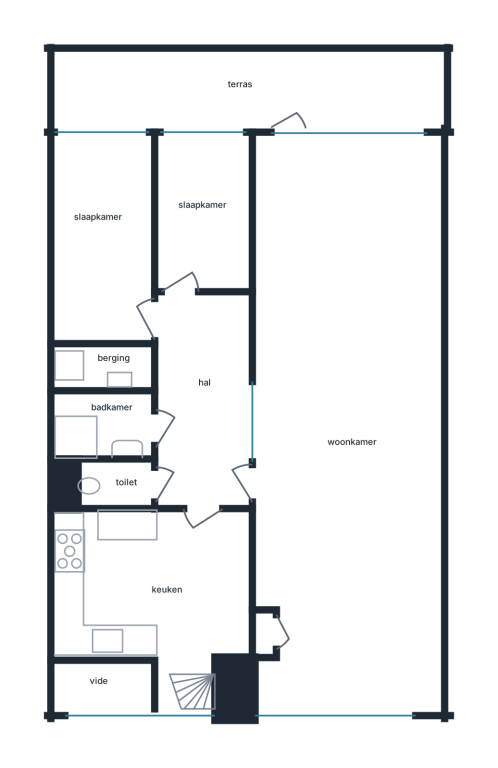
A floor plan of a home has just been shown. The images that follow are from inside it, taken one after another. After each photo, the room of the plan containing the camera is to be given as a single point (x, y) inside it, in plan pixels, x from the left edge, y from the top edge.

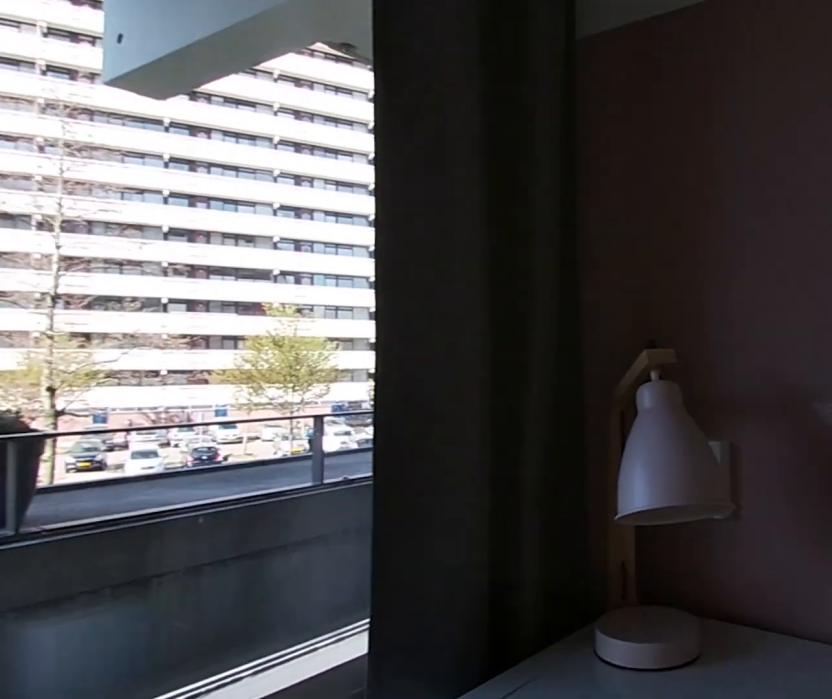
(202, 214)
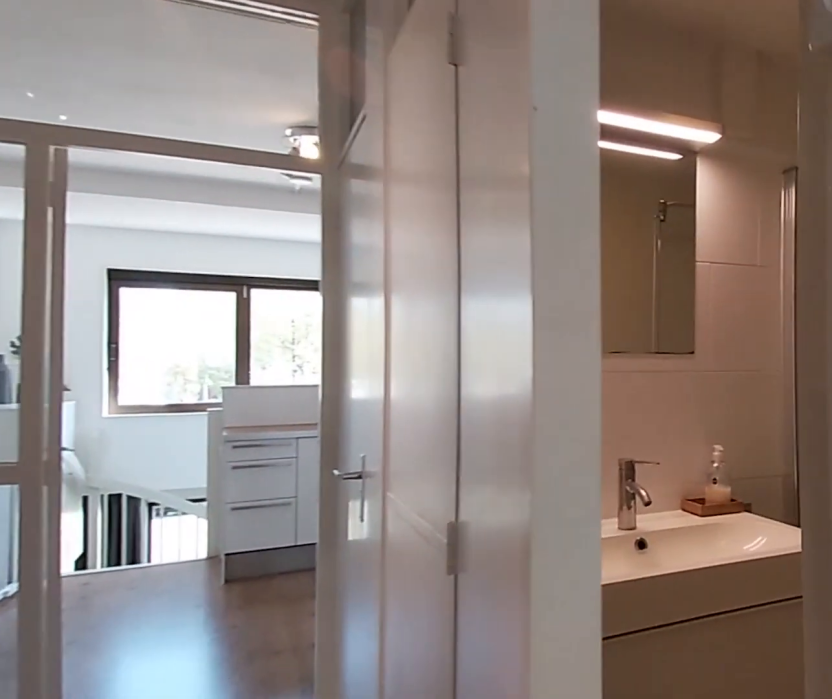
(203, 400)
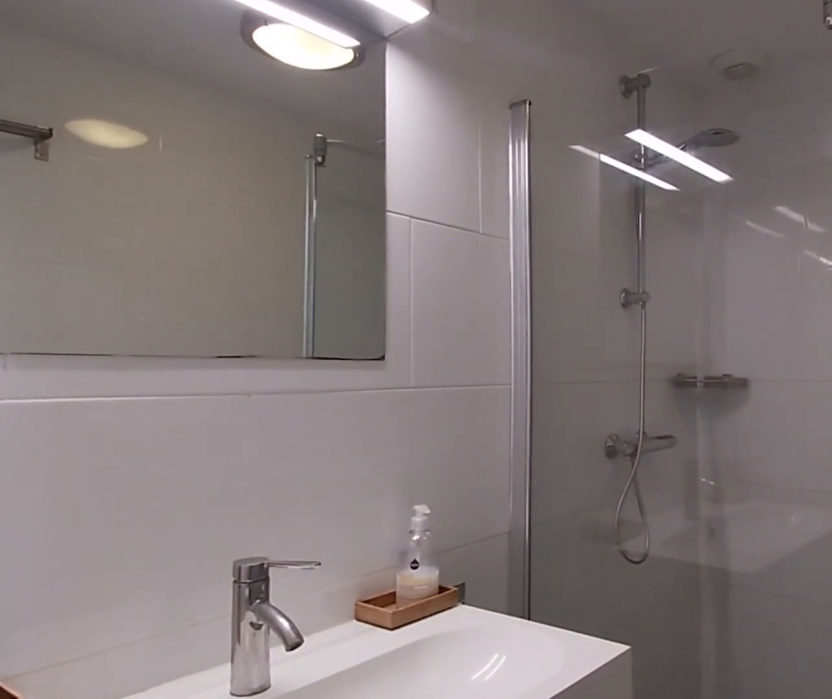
(106, 426)
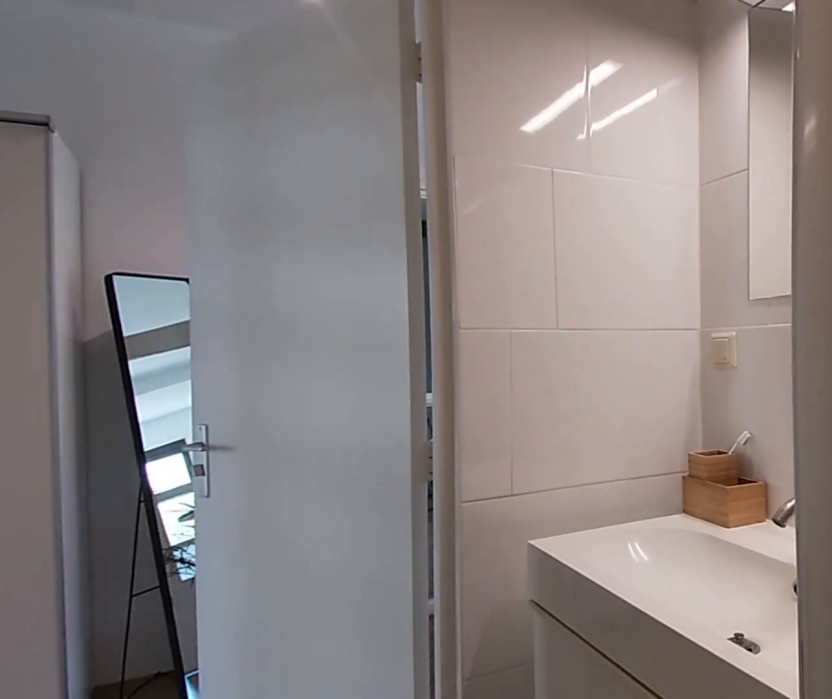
(106, 426)
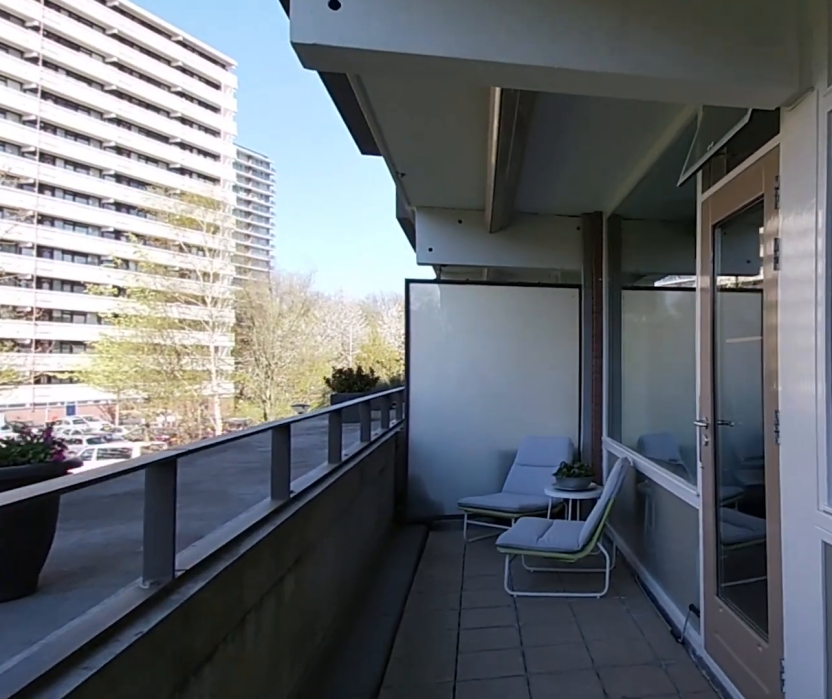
(249, 88)
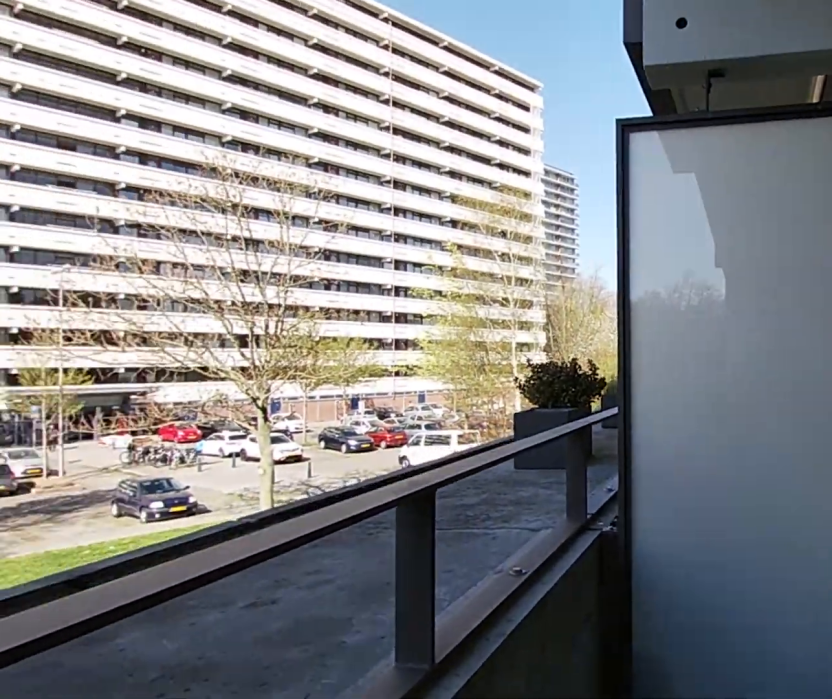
(249, 88)
